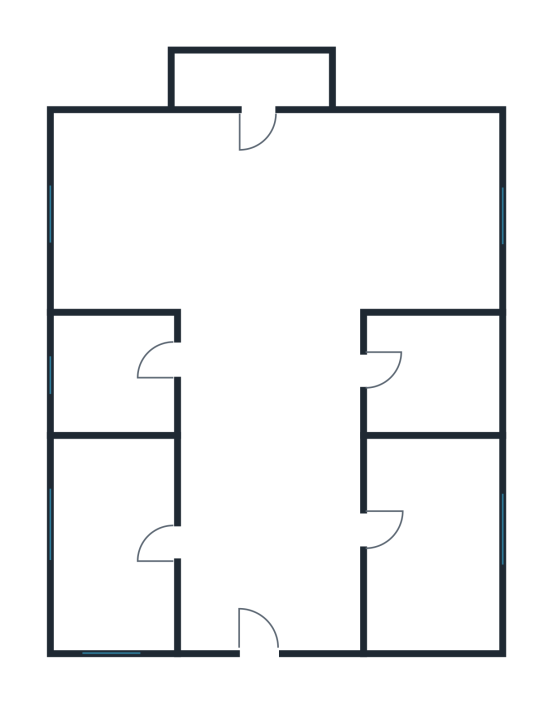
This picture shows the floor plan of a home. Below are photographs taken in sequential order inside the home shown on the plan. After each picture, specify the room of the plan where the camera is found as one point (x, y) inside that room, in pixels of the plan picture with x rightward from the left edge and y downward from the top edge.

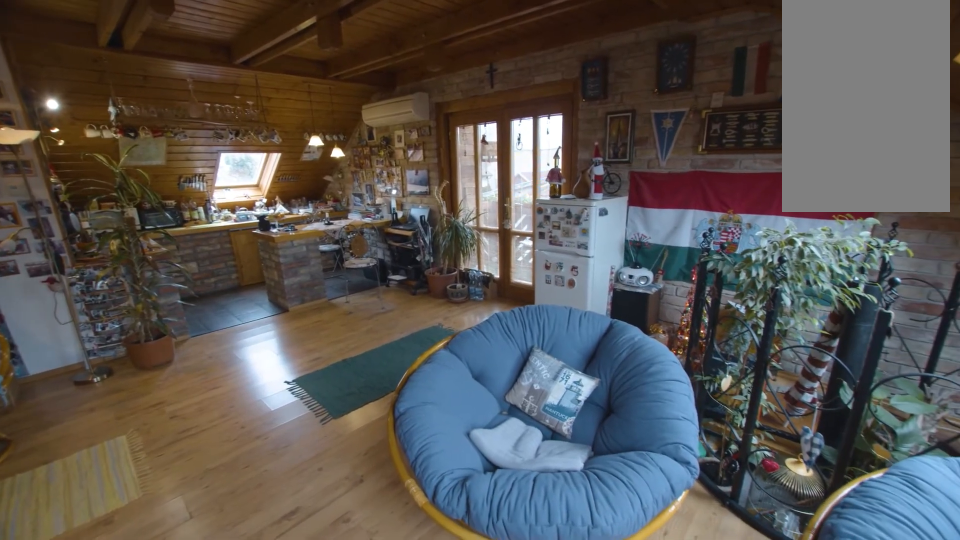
(424, 208)
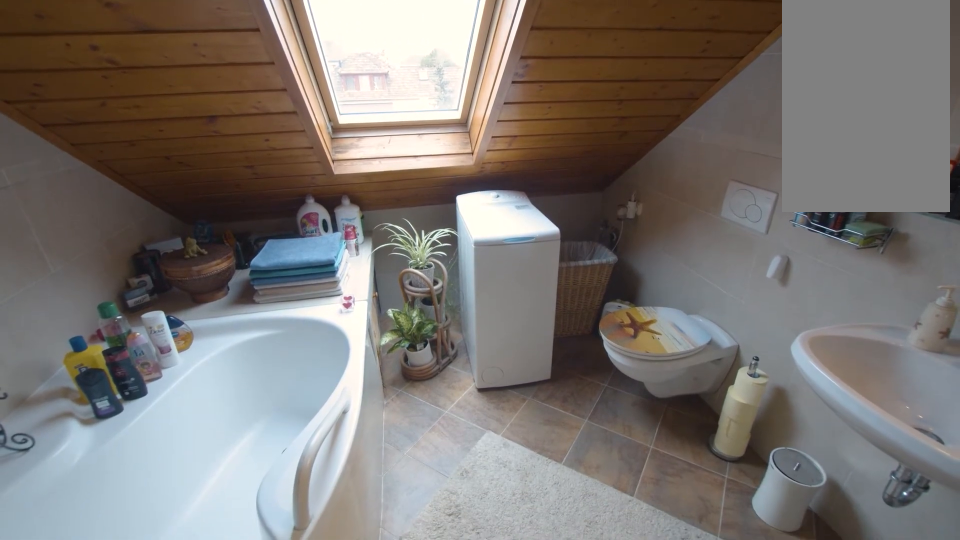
(115, 375)
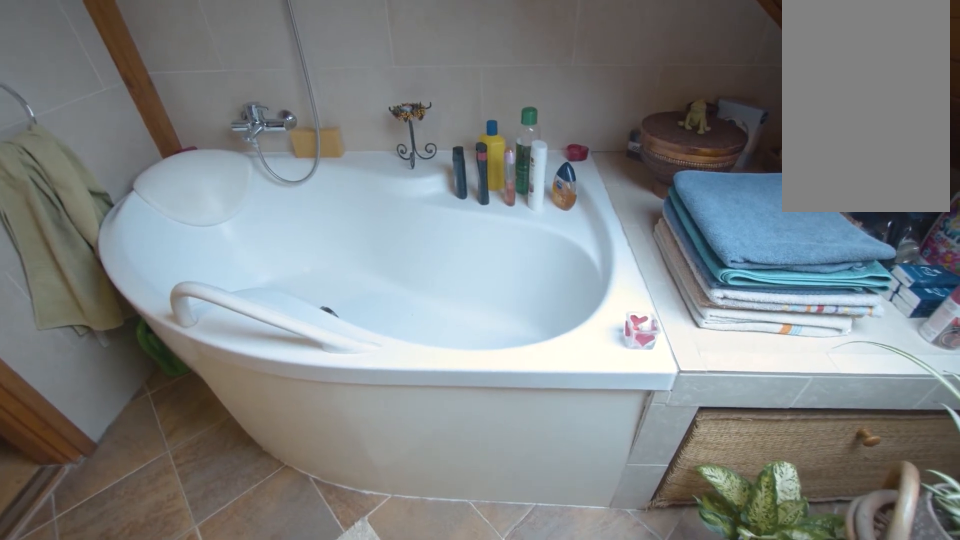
(115, 375)
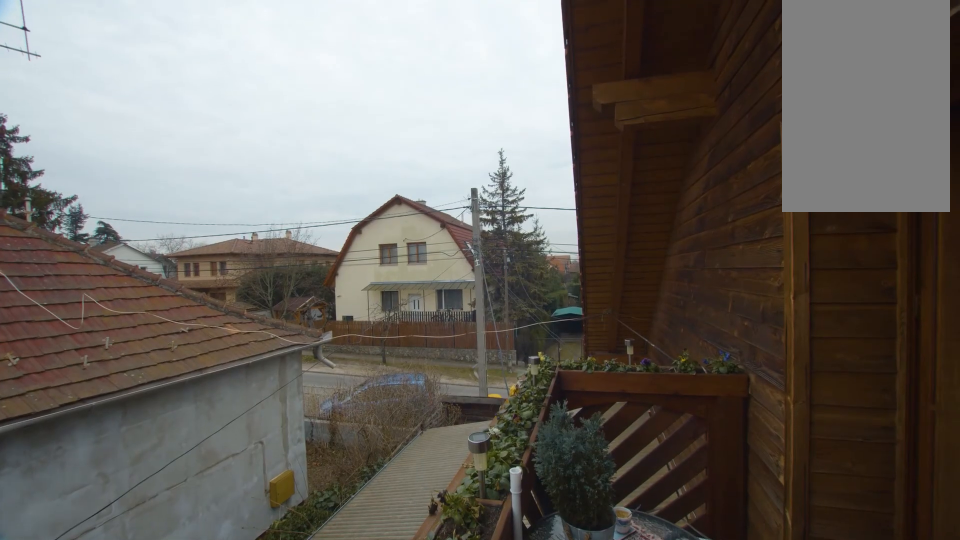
(254, 74)
